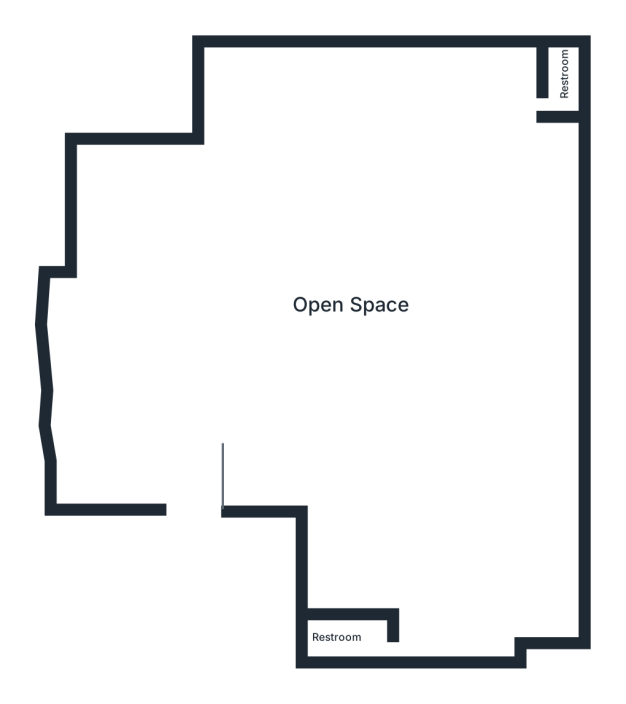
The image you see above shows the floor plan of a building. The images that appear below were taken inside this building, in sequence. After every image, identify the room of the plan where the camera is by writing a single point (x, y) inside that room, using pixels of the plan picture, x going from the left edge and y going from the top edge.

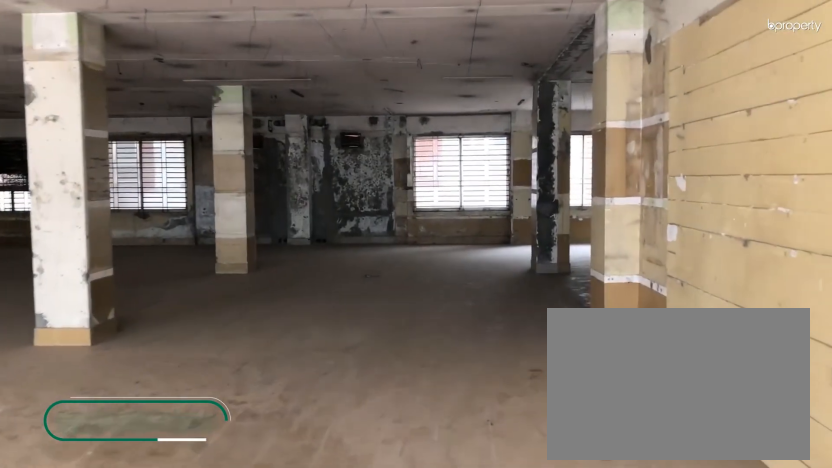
(298, 463)
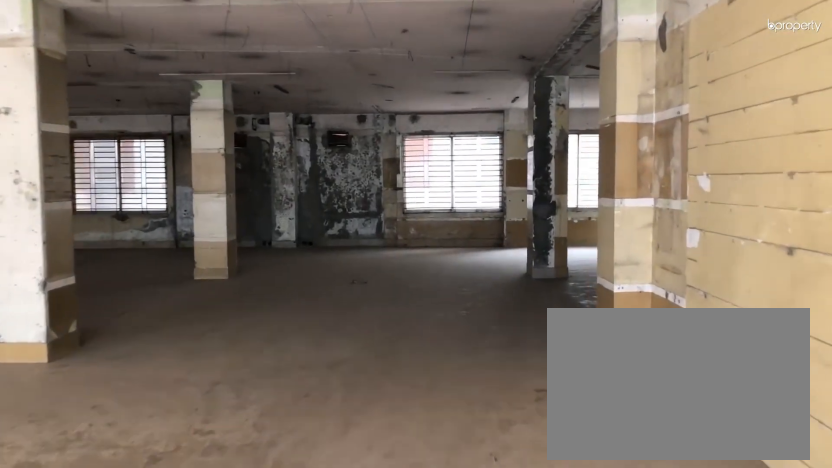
(298, 463)
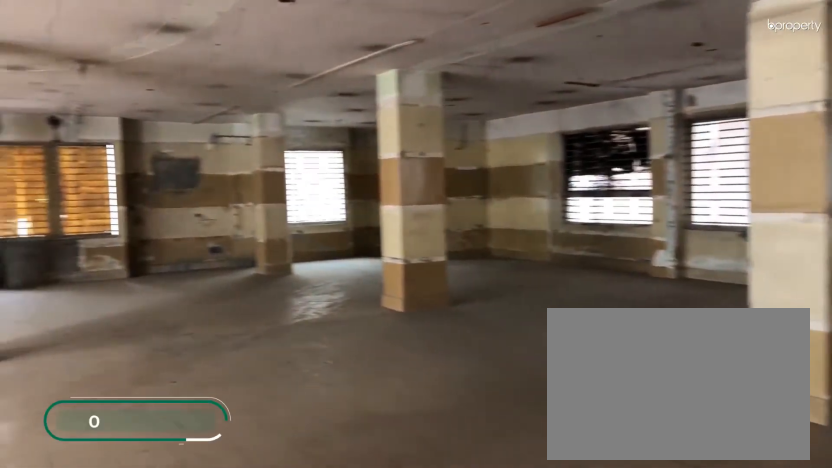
(361, 325)
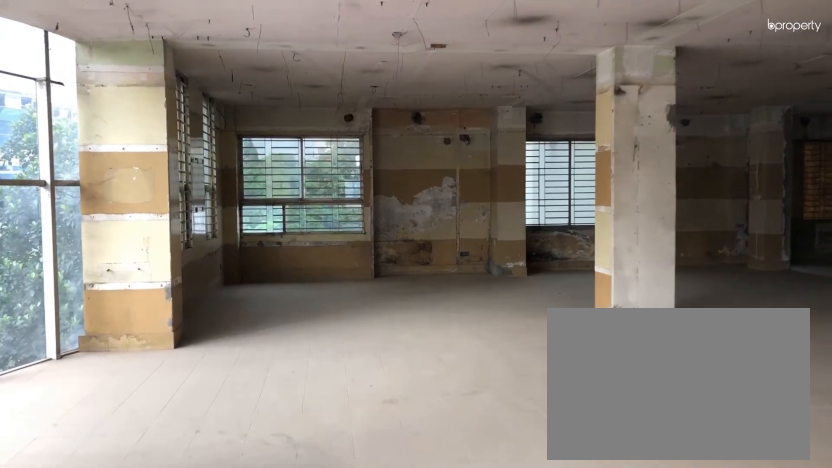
(136, 332)
